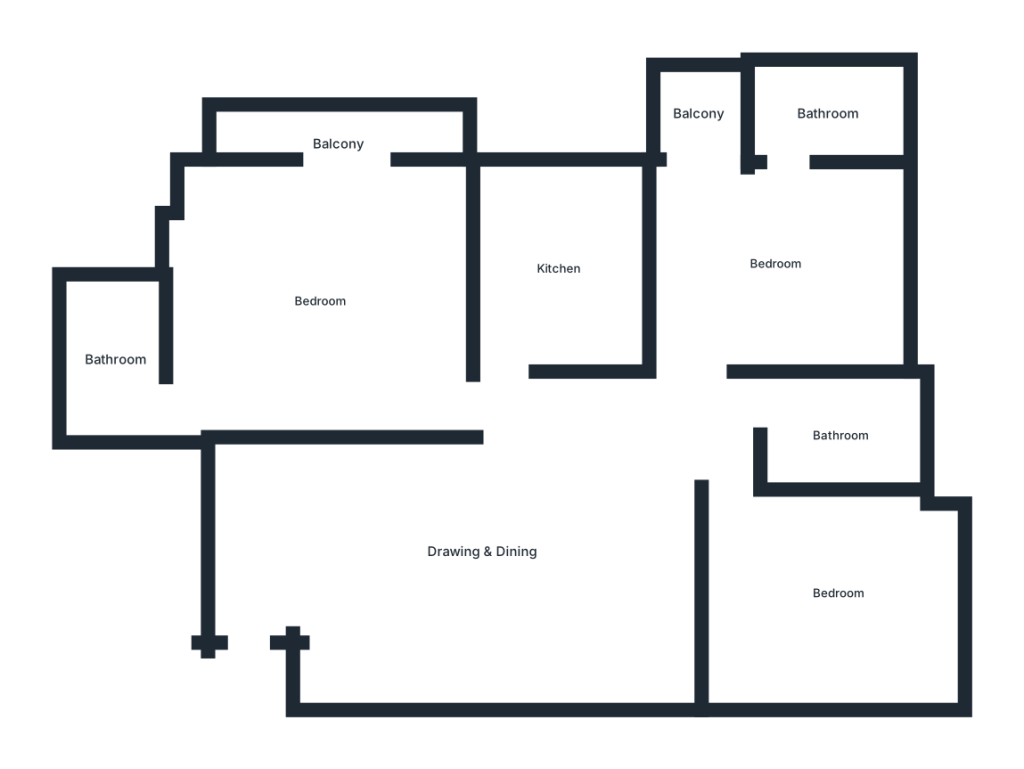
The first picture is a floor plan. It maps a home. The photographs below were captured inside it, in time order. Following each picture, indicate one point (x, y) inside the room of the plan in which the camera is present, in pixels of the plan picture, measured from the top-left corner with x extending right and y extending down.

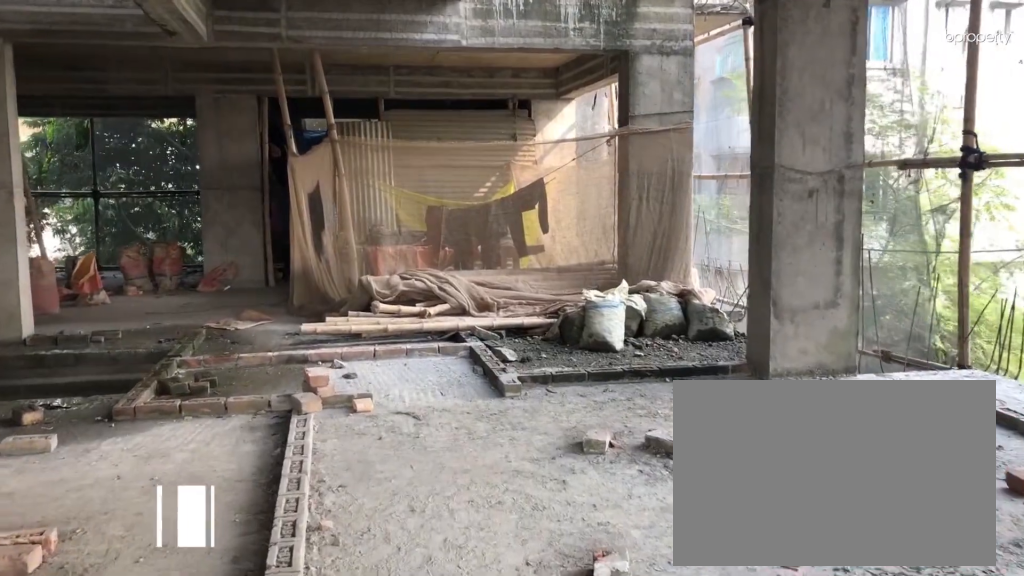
(318, 300)
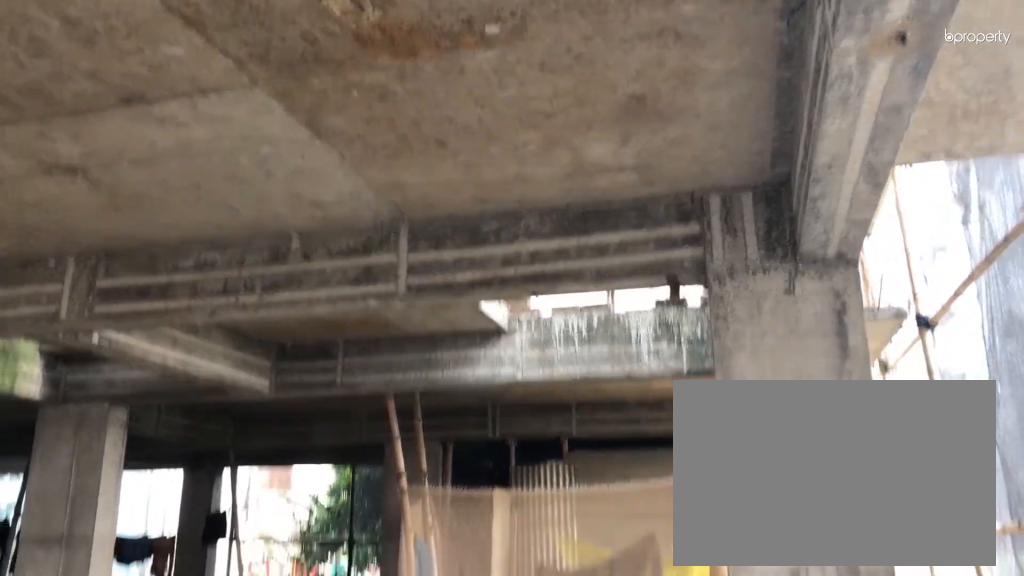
(317, 300)
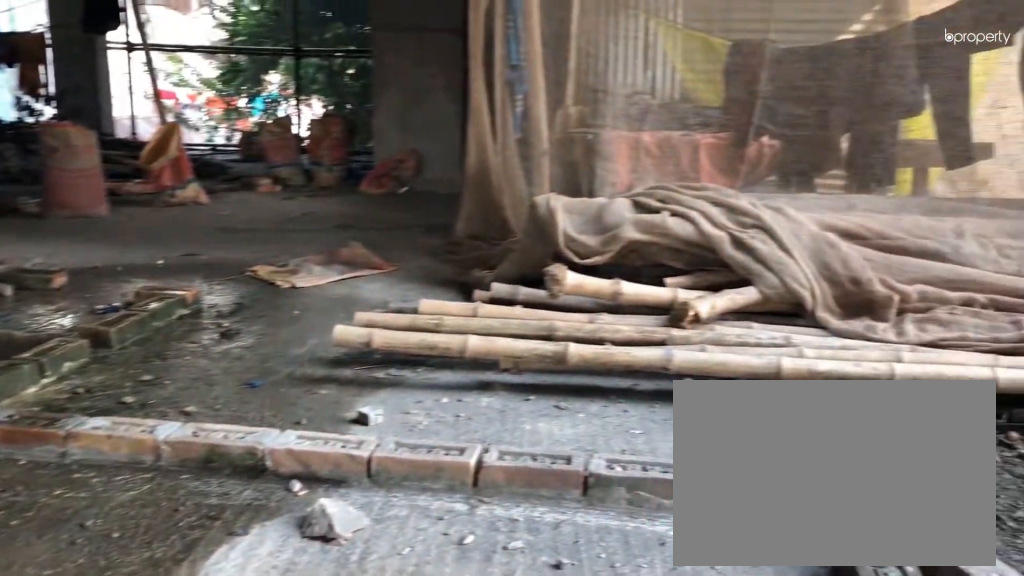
(115, 360)
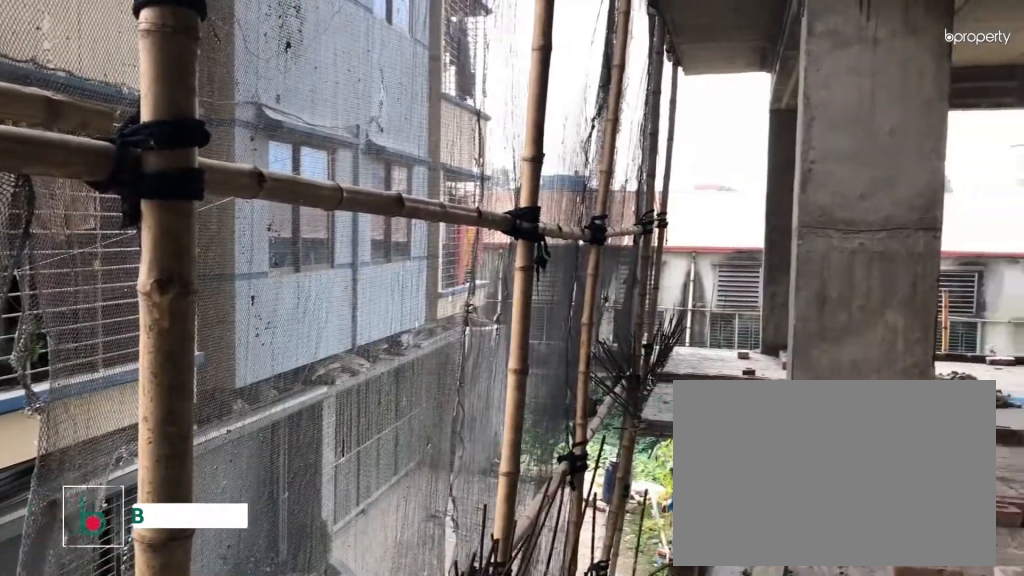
(339, 145)
